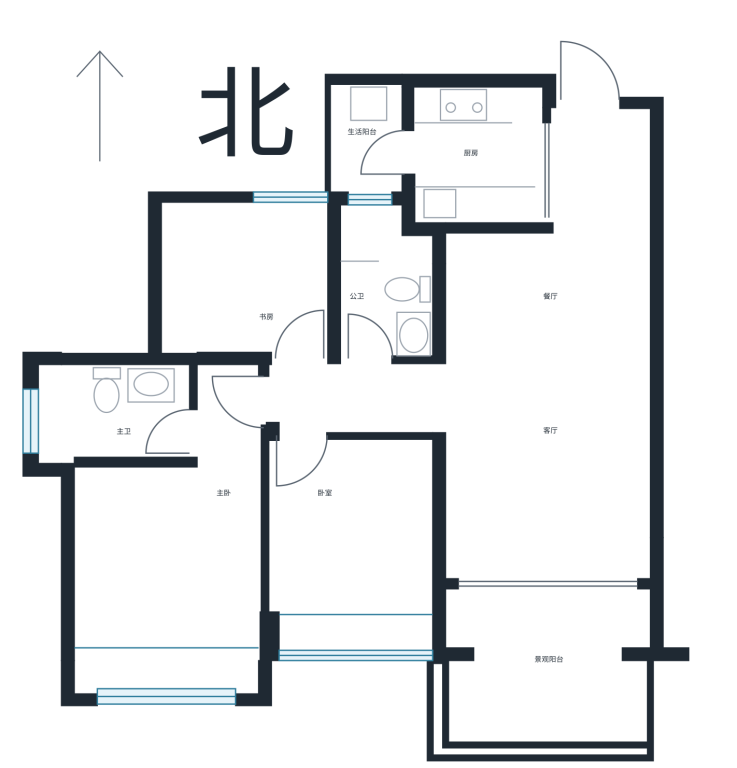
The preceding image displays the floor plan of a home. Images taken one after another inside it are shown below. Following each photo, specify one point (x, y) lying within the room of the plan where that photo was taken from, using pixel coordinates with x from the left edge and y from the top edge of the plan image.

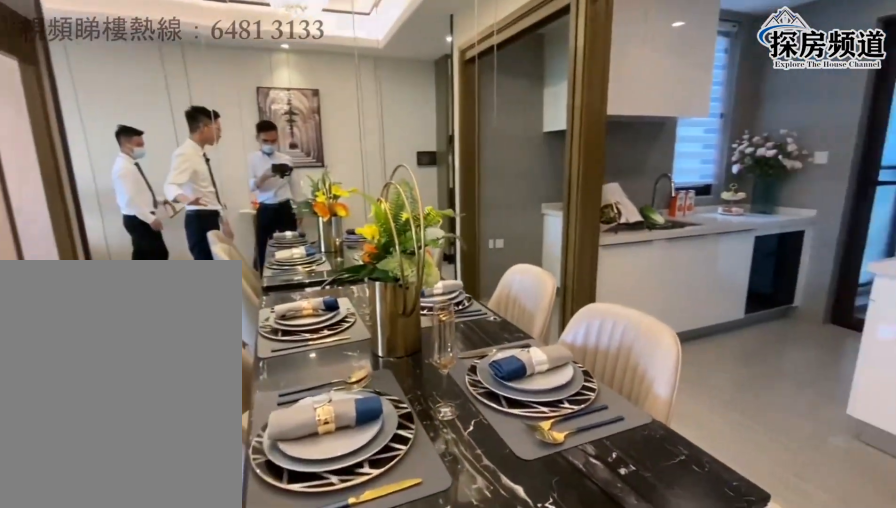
(501, 300)
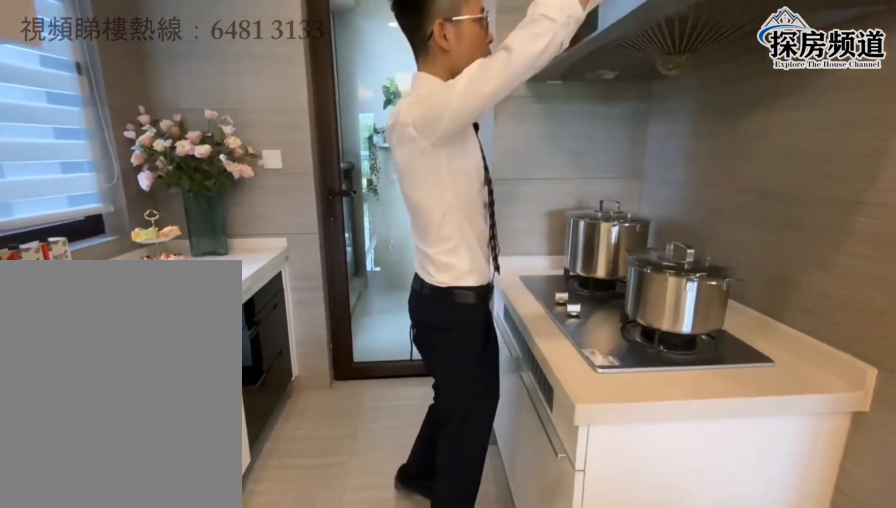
(497, 169)
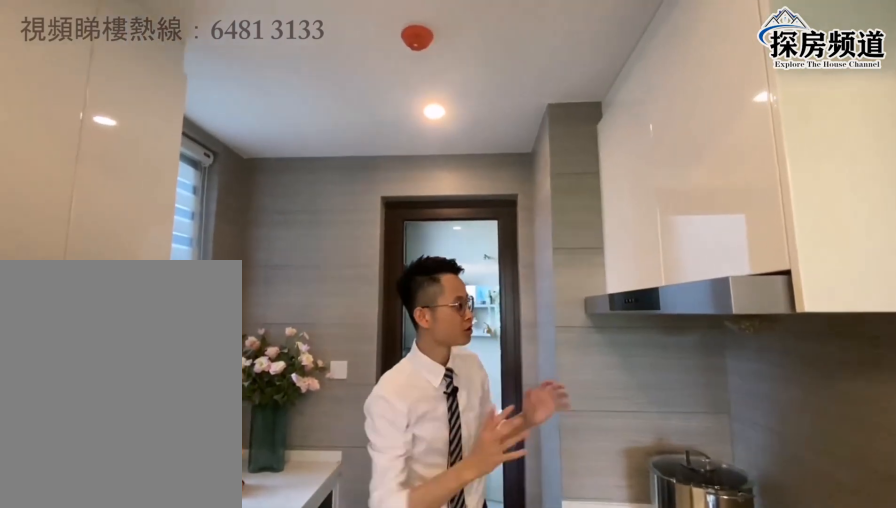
(496, 175)
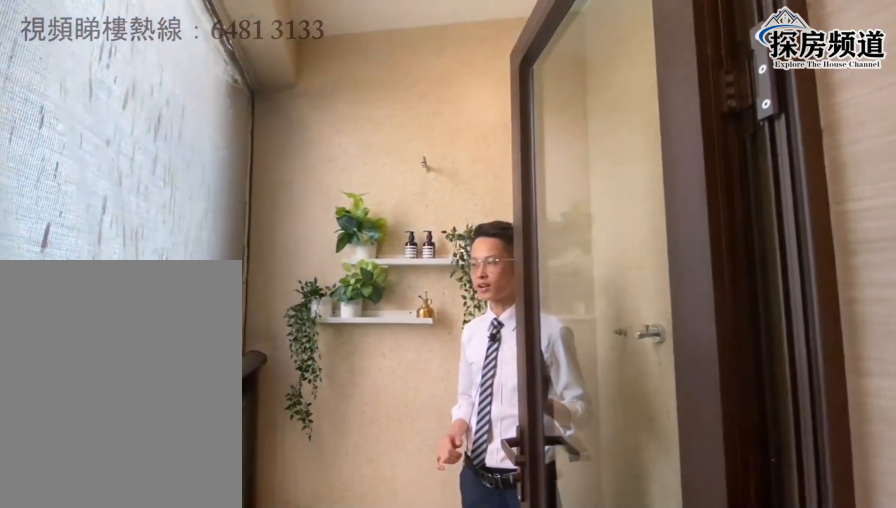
(374, 144)
